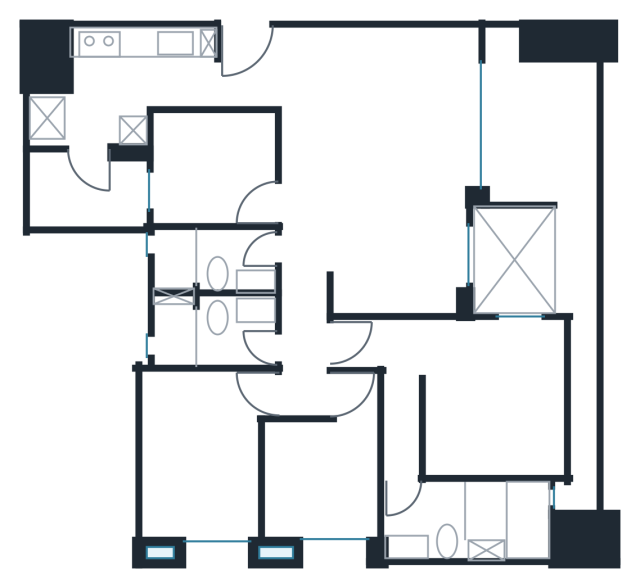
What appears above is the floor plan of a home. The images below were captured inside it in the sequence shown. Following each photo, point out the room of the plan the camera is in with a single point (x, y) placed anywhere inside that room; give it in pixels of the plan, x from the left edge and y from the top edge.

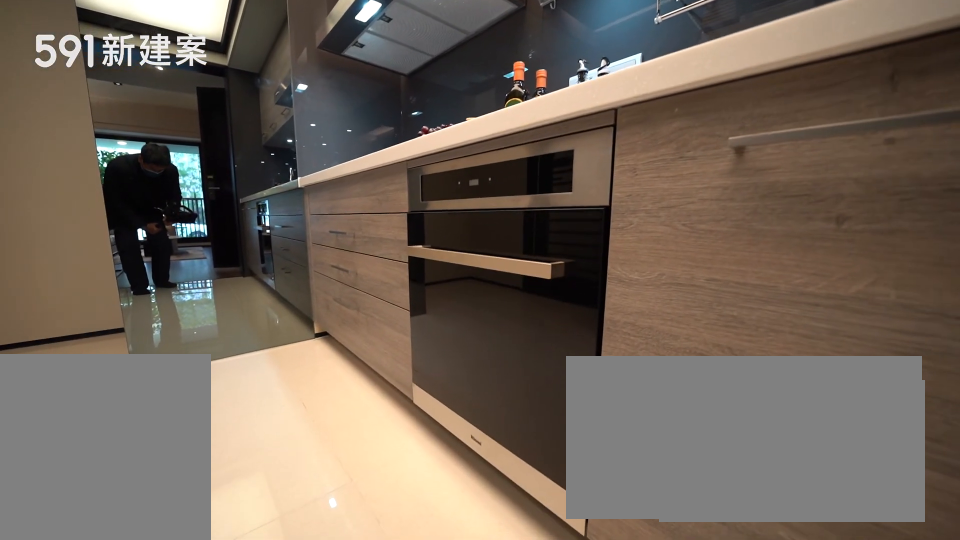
(138, 67)
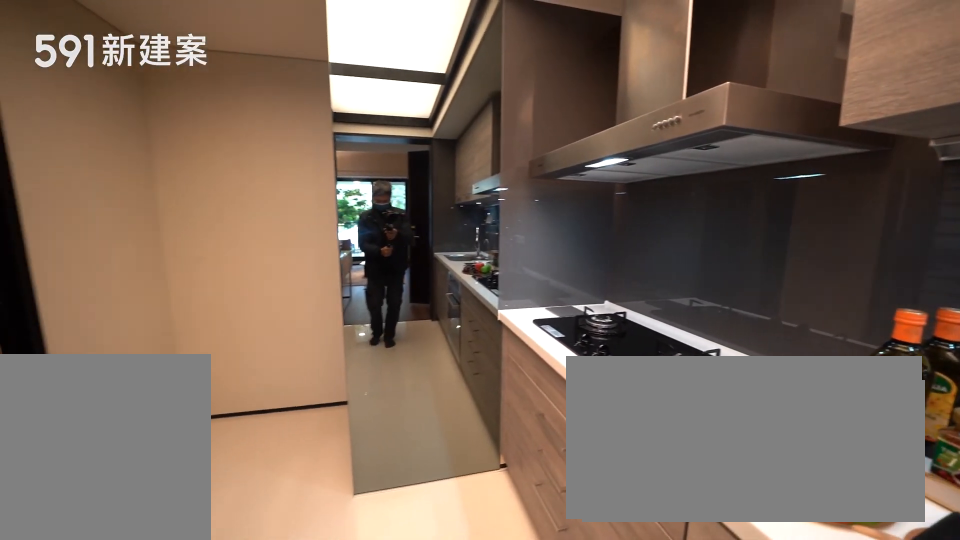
(138, 67)
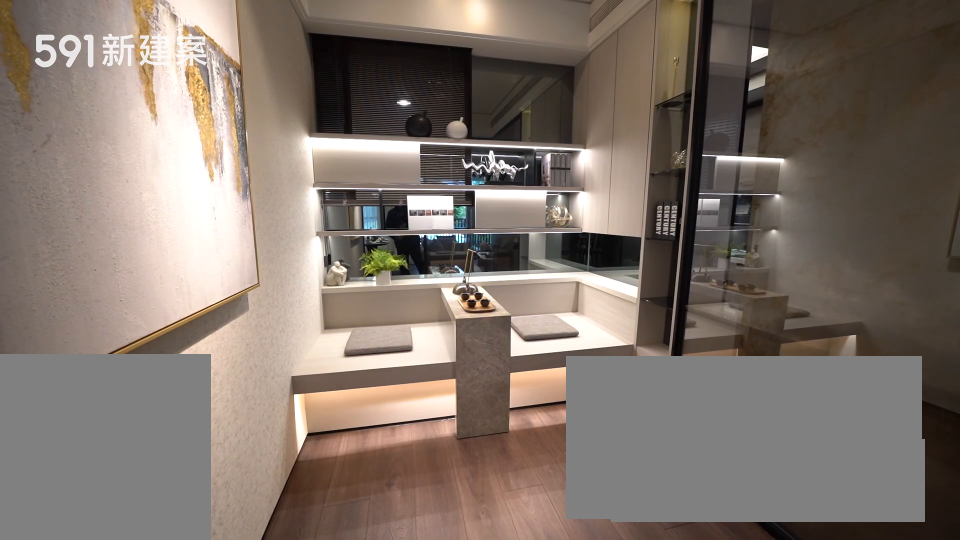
(212, 164)
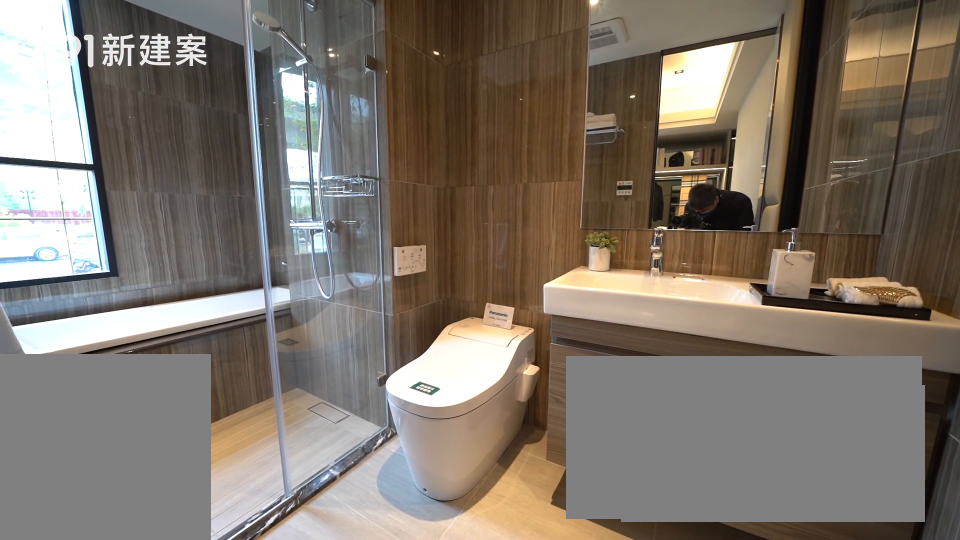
(476, 519)
